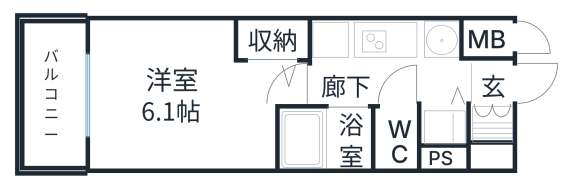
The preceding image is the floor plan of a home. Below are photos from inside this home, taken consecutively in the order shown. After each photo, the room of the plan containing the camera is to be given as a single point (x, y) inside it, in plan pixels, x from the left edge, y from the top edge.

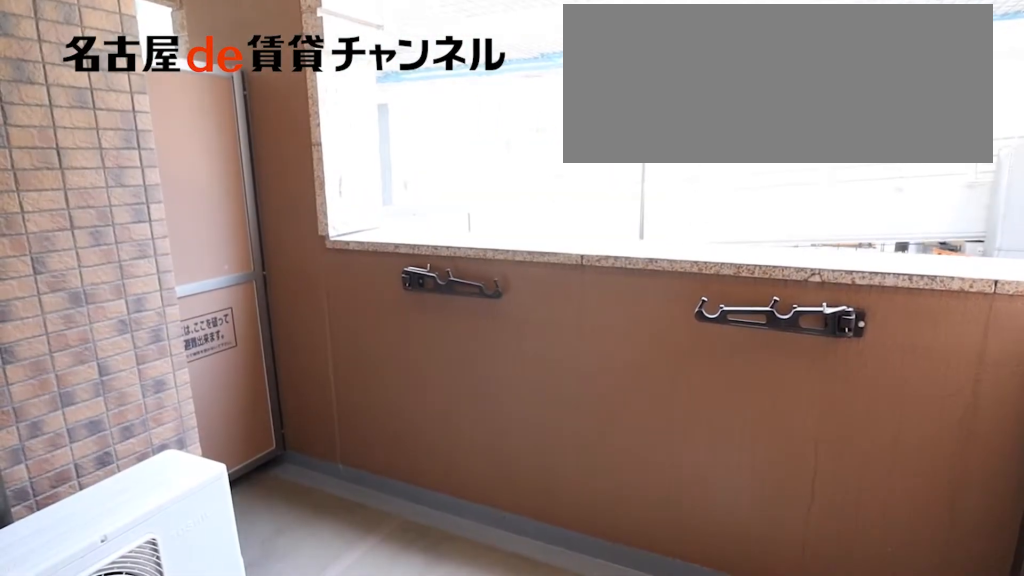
(55, 95)
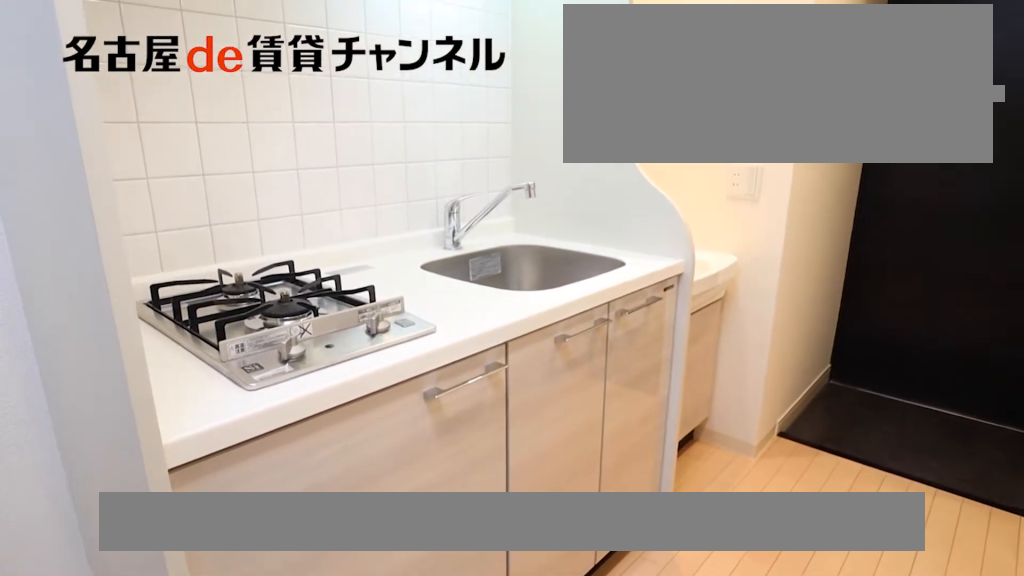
(367, 42)
